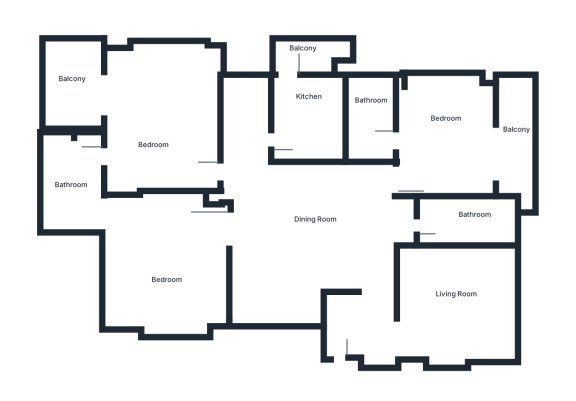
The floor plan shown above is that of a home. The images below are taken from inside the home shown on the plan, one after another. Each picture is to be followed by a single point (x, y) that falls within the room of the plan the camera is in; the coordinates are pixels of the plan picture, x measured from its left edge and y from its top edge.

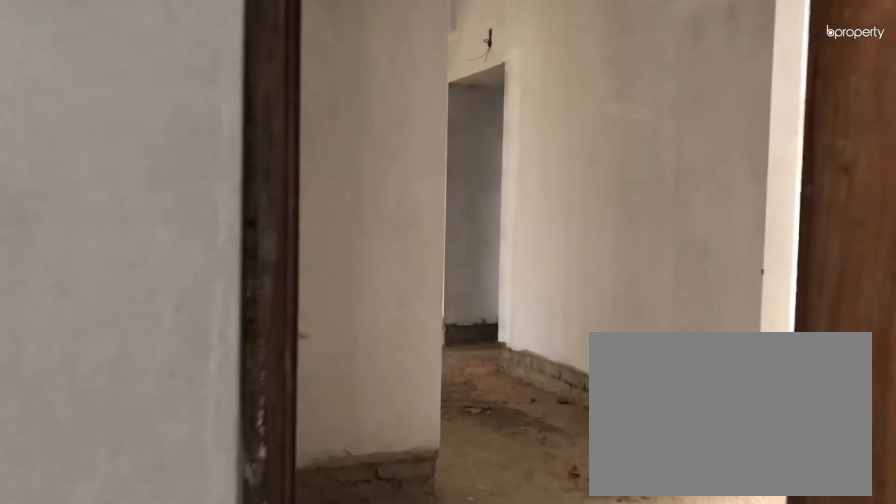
(359, 321)
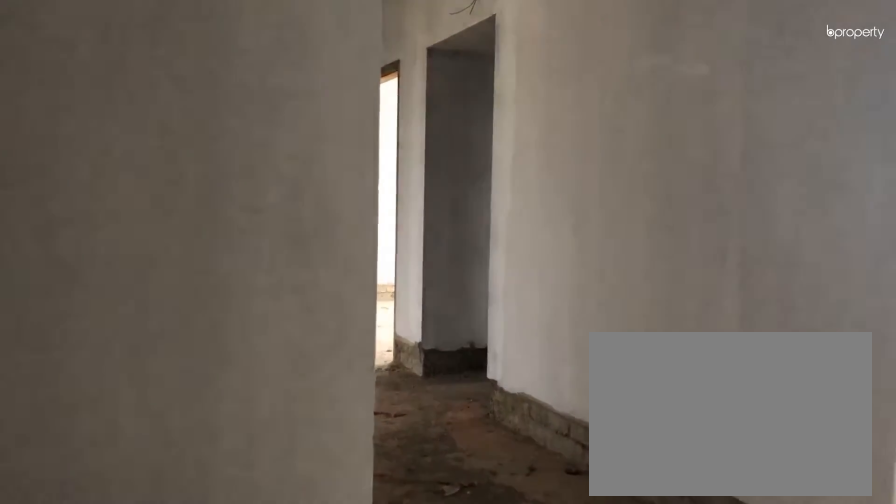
(359, 321)
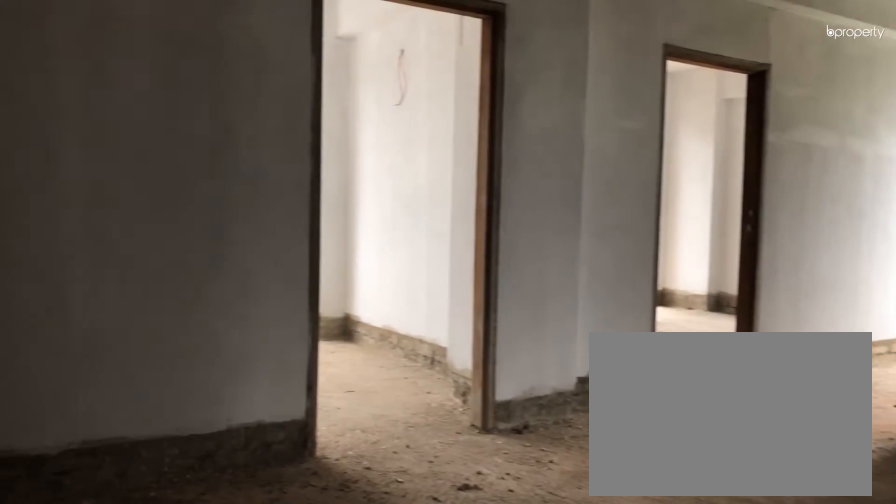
(314, 238)
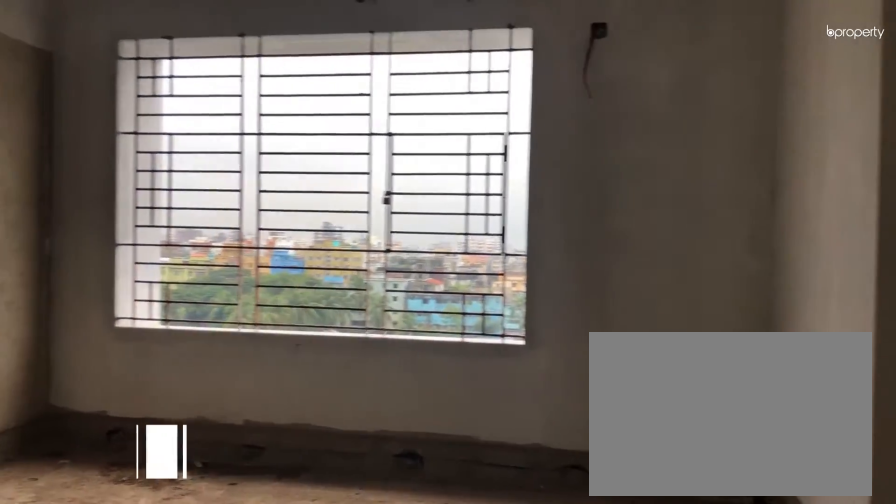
(455, 297)
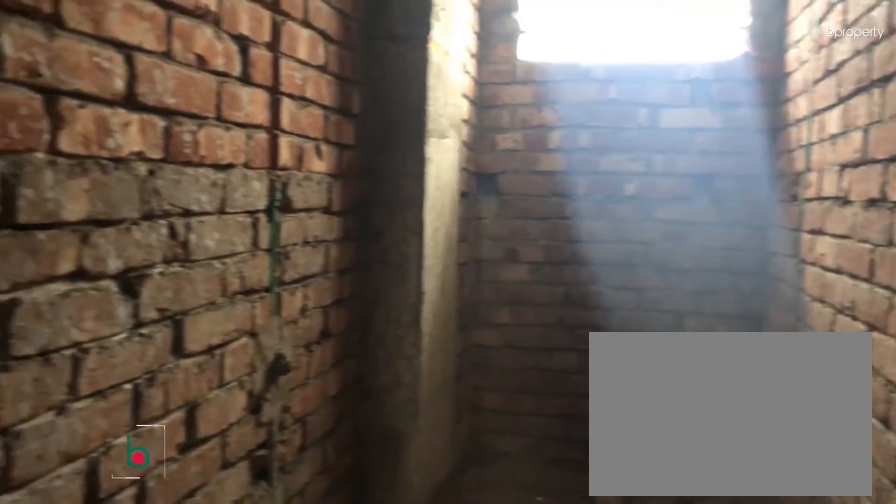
(475, 223)
